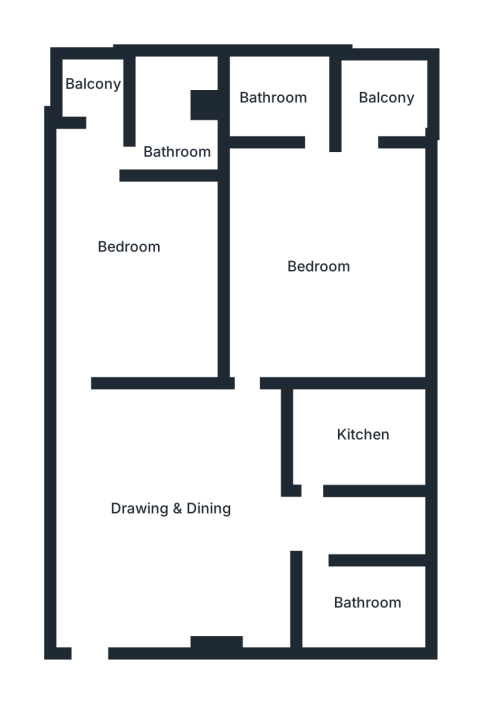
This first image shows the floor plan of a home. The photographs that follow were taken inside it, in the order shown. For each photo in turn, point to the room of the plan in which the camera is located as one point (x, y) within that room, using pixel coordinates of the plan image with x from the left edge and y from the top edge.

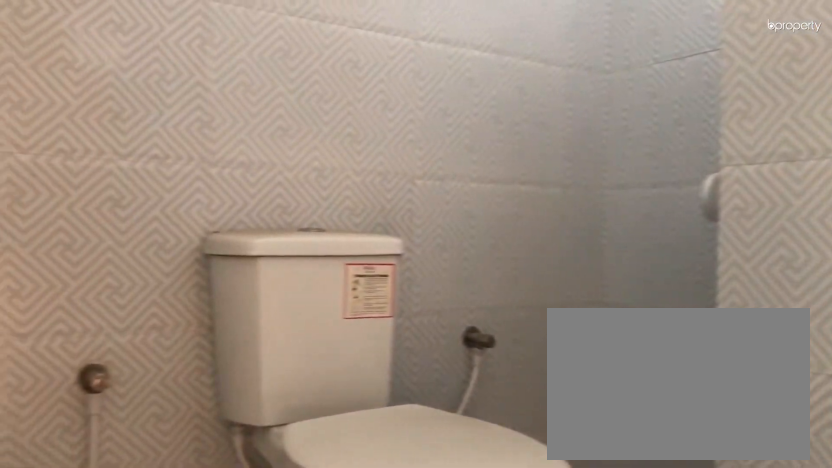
(172, 111)
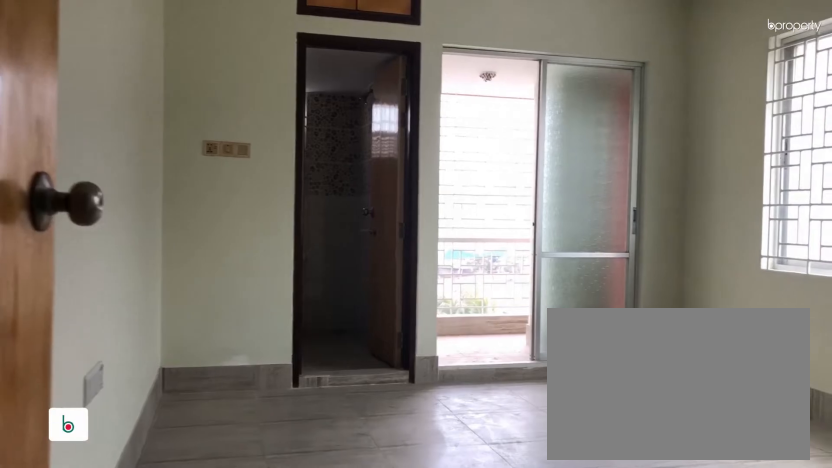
(334, 232)
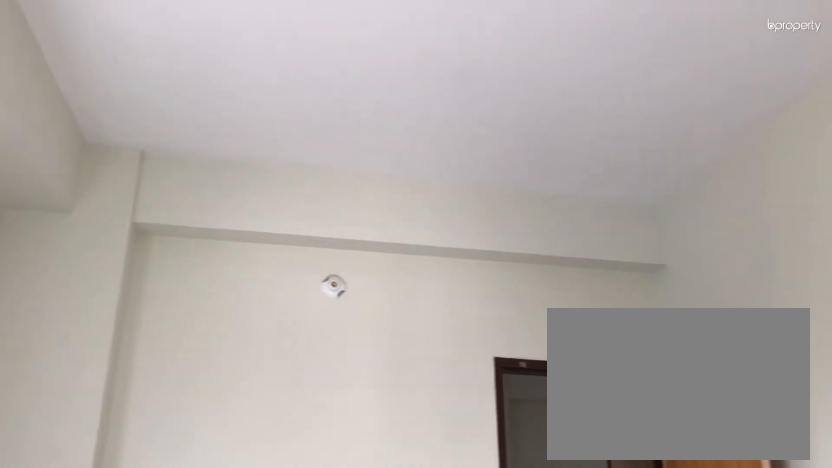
(334, 232)
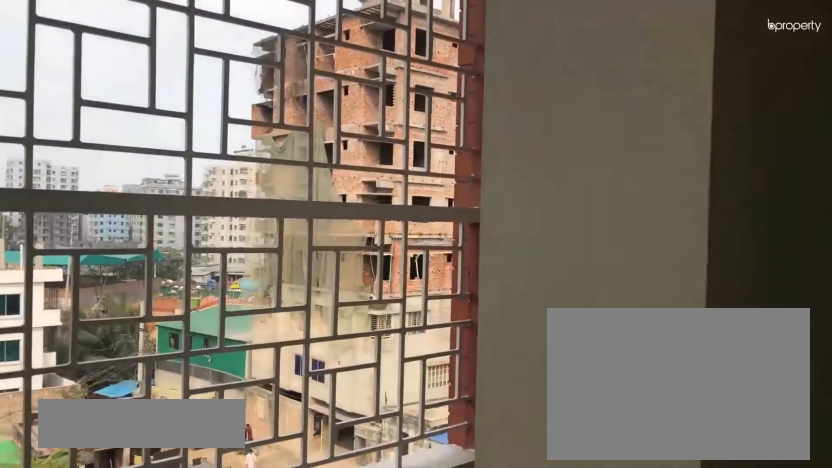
(387, 97)
